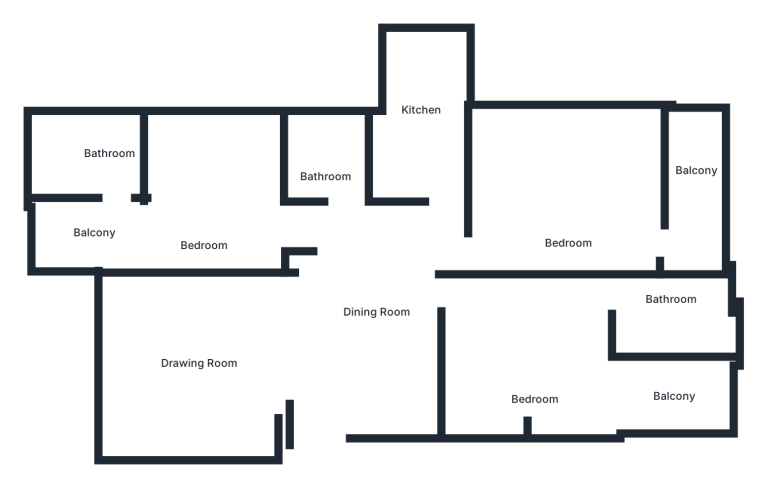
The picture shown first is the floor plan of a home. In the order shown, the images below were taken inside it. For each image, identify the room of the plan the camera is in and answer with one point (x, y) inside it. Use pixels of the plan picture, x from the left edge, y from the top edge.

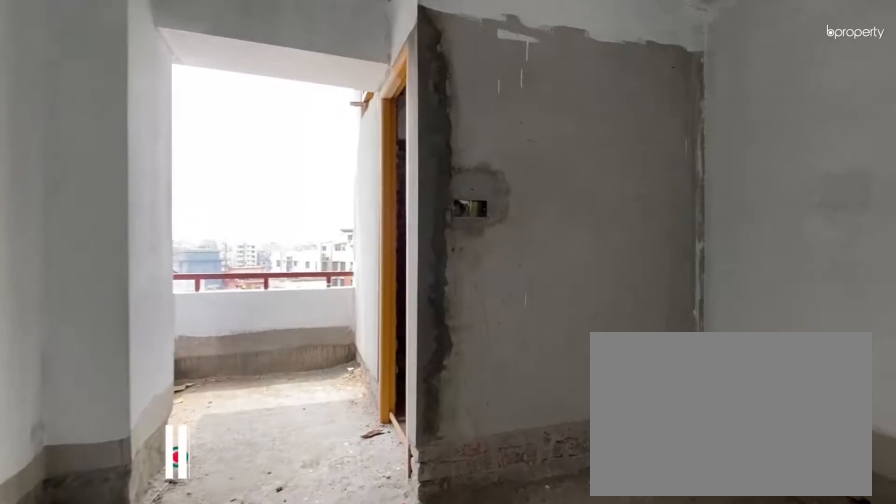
(205, 206)
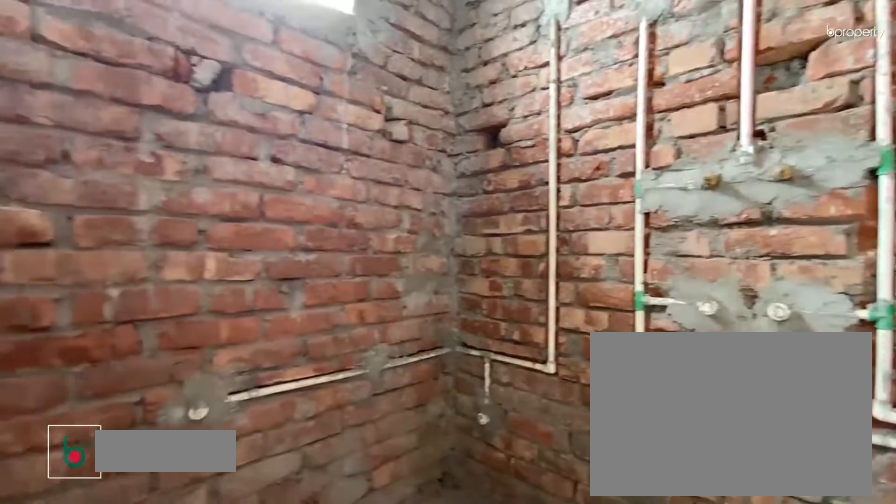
(101, 163)
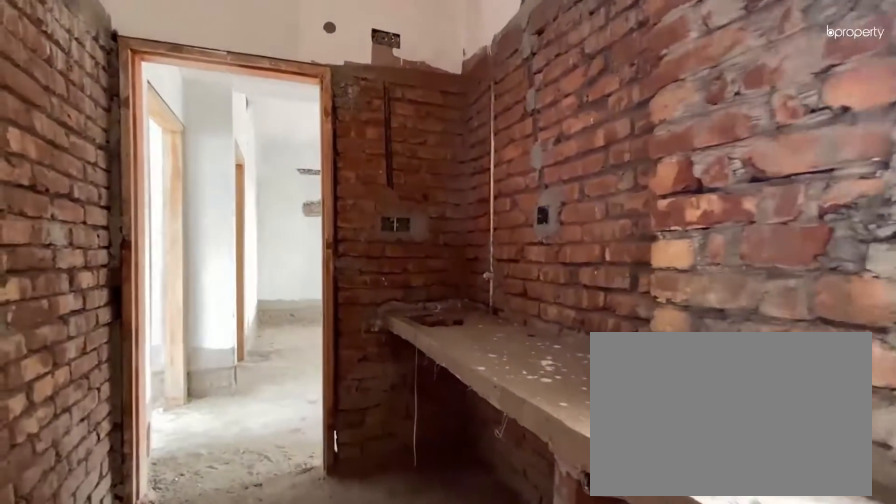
(425, 120)
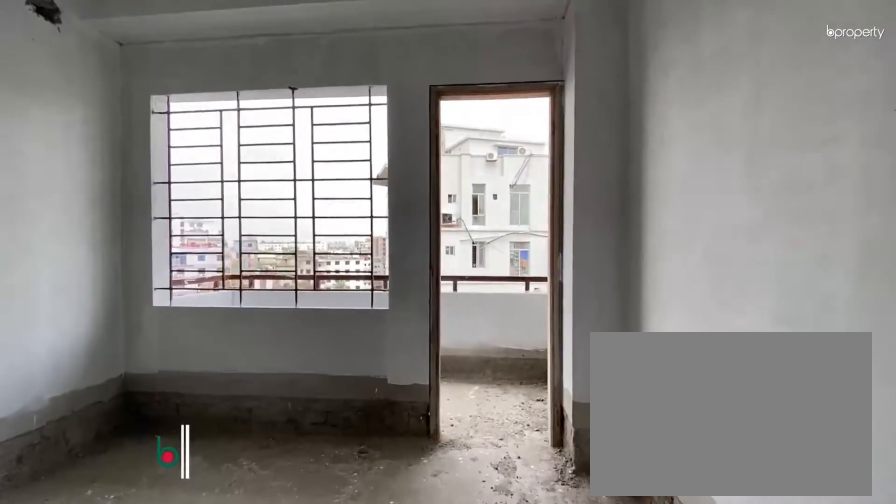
(564, 212)
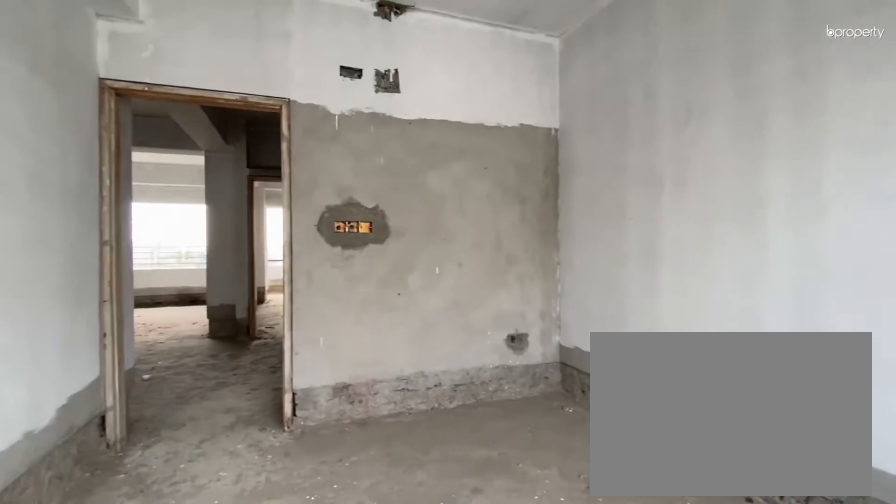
(564, 212)
